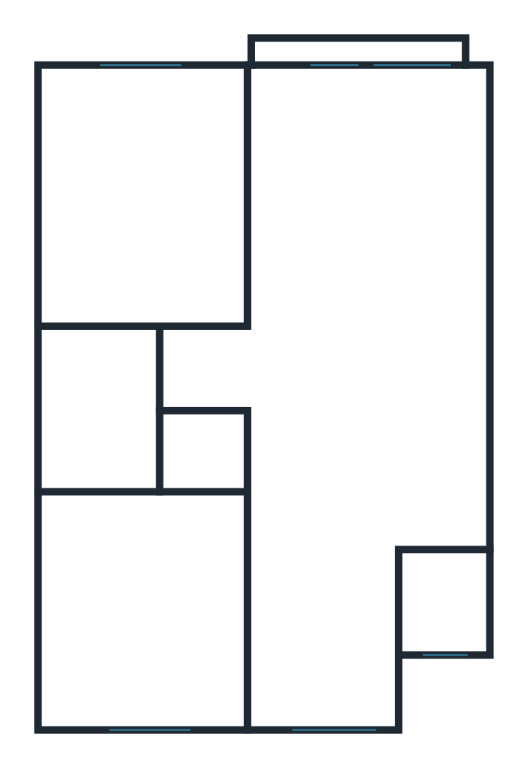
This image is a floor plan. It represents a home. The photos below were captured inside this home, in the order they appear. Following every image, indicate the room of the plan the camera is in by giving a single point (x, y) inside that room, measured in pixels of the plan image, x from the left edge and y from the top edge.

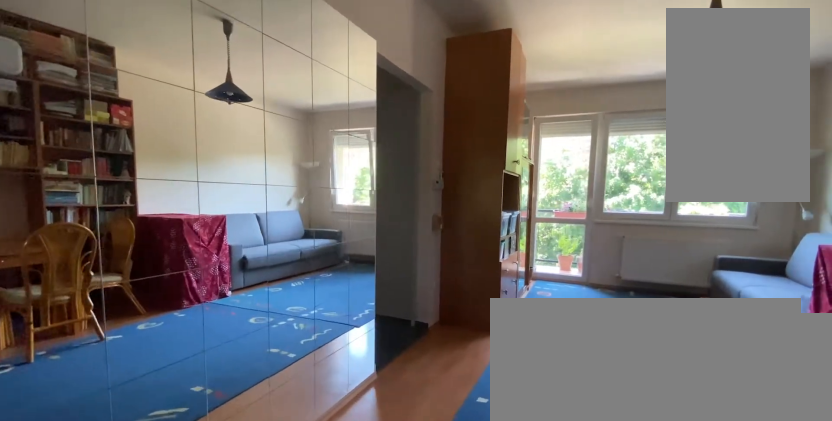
(342, 354)
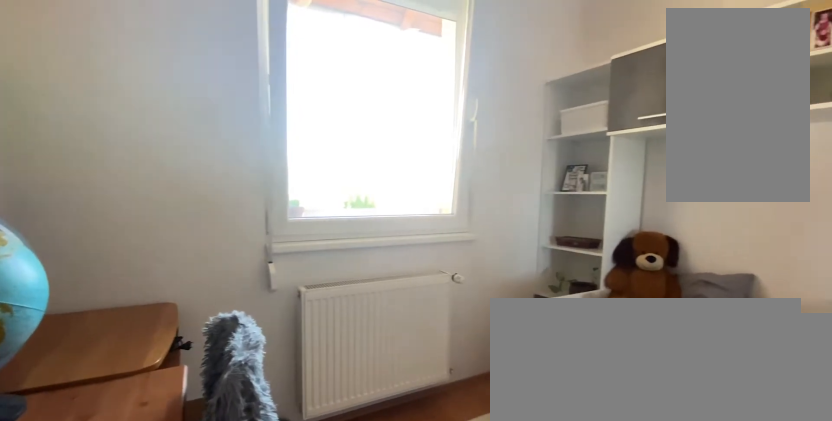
(159, 615)
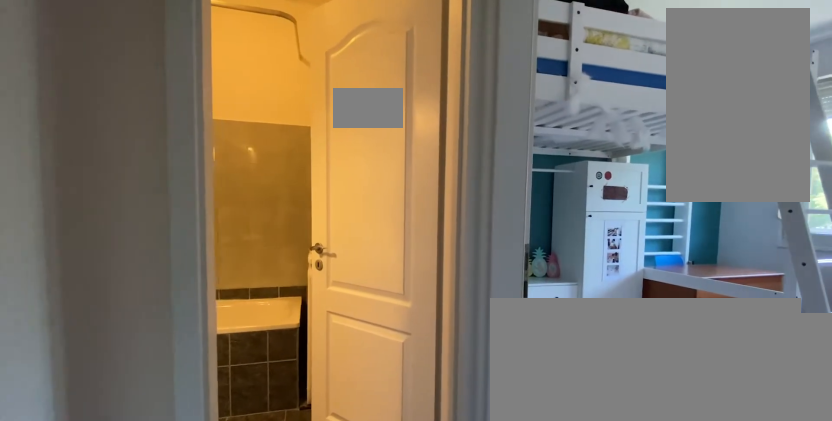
(211, 369)
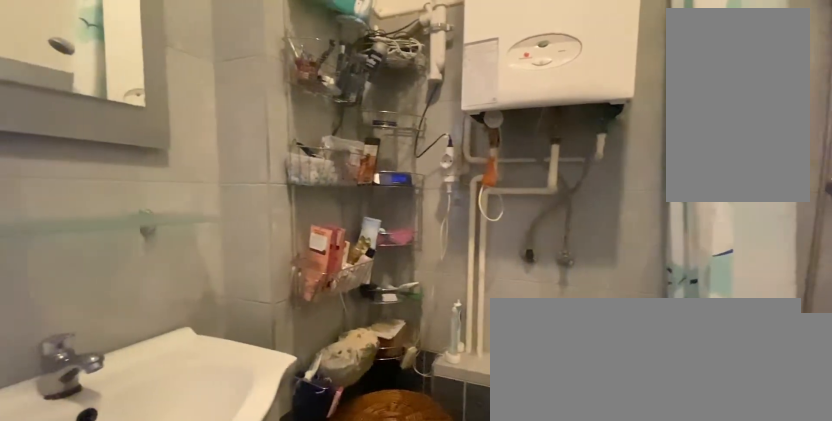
(106, 406)
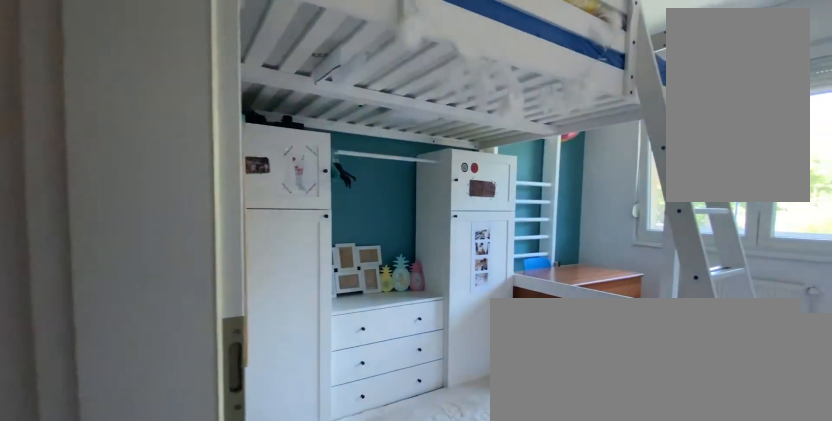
(159, 214)
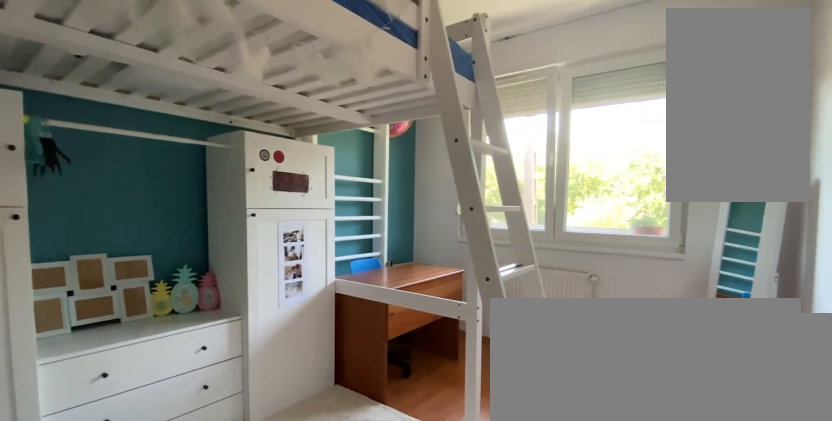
(159, 214)
